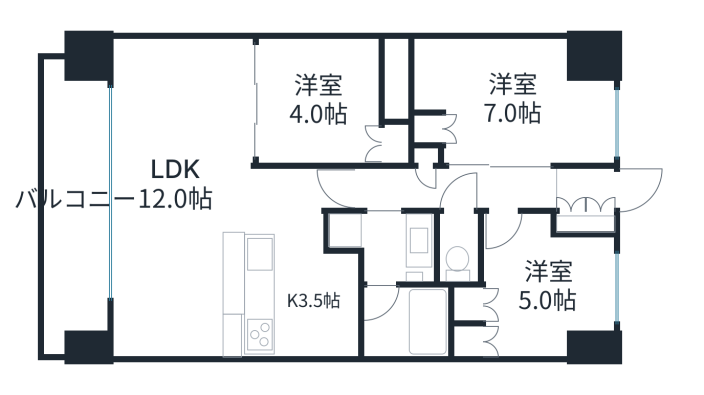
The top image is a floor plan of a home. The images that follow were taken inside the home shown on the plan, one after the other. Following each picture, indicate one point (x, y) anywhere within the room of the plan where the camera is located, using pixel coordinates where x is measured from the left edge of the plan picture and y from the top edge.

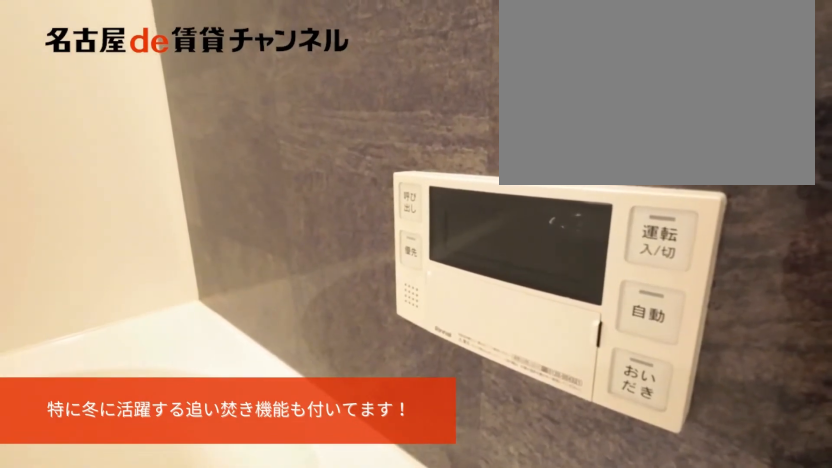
(402, 321)
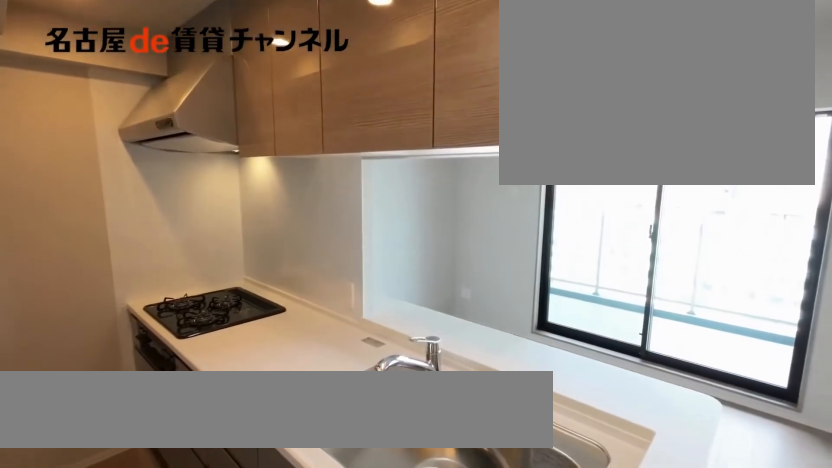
(269, 294)
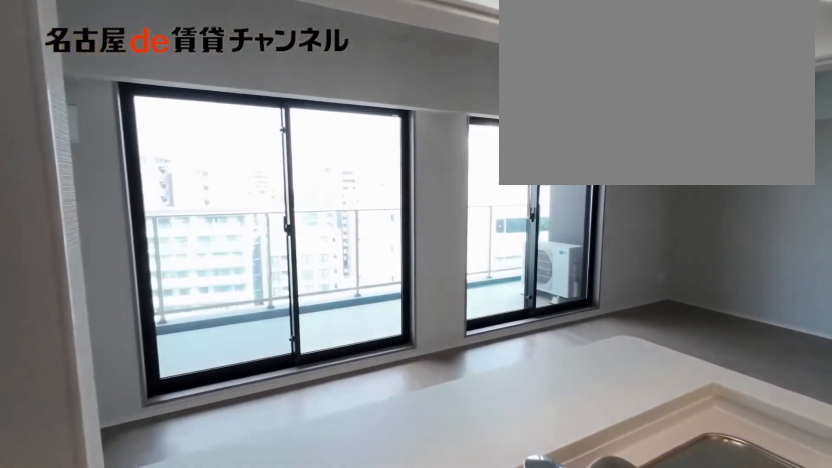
(269, 294)
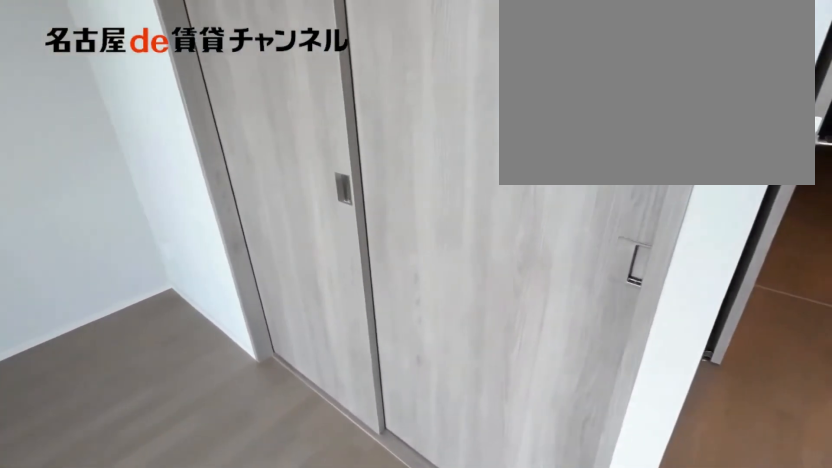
(176, 188)
